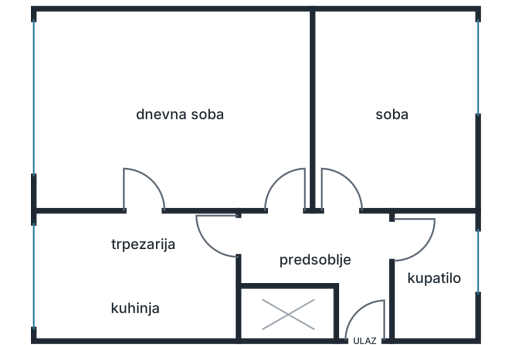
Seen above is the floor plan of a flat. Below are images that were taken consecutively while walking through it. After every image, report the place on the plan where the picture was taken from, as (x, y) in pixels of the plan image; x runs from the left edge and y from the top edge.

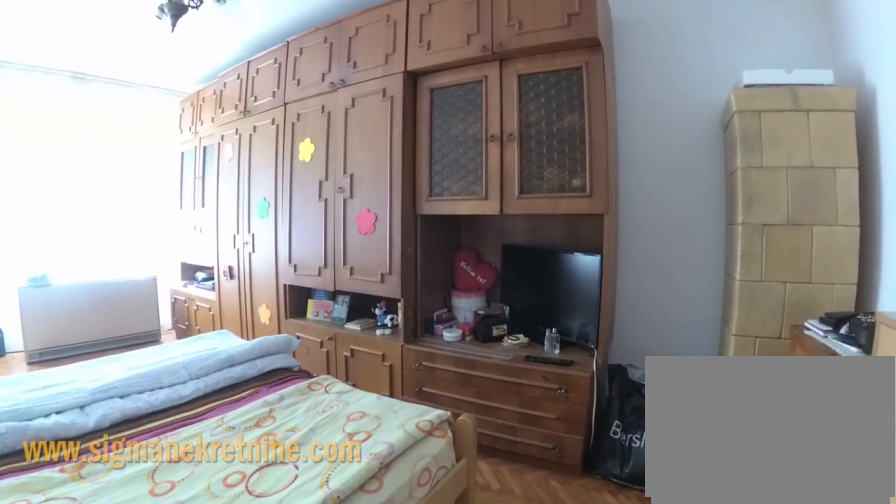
(291, 181)
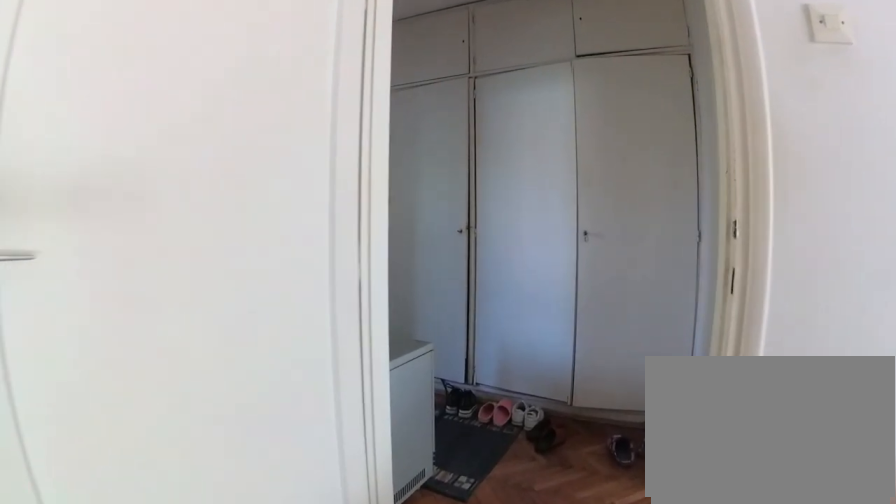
(280, 130)
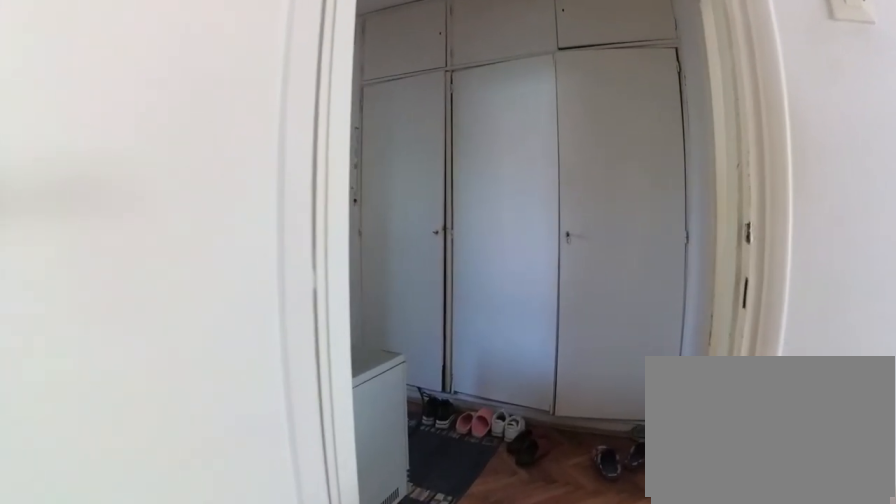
(279, 136)
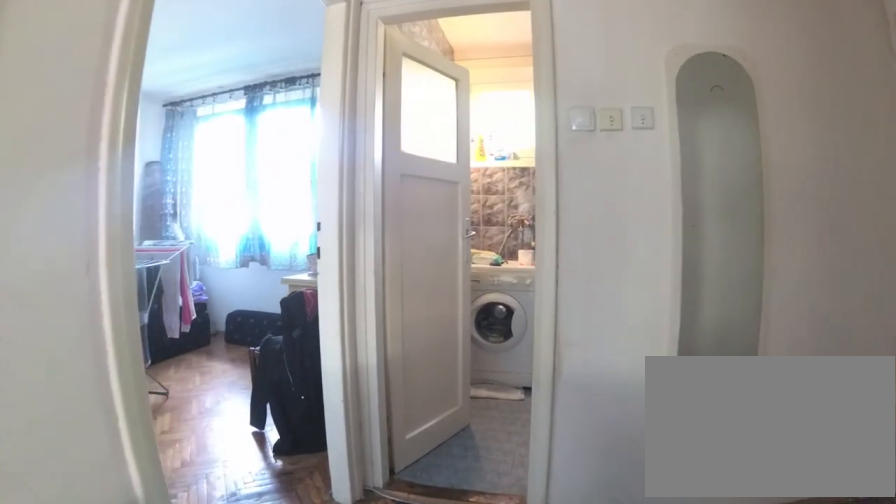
(301, 254)
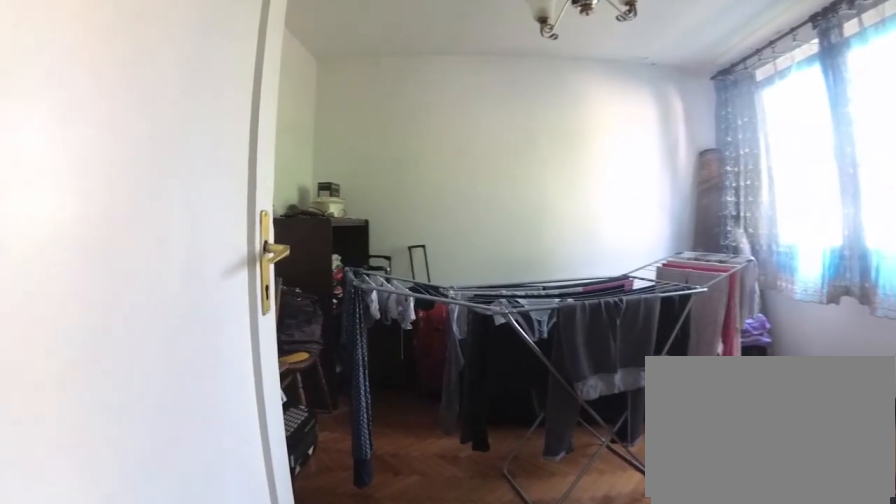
(340, 228)
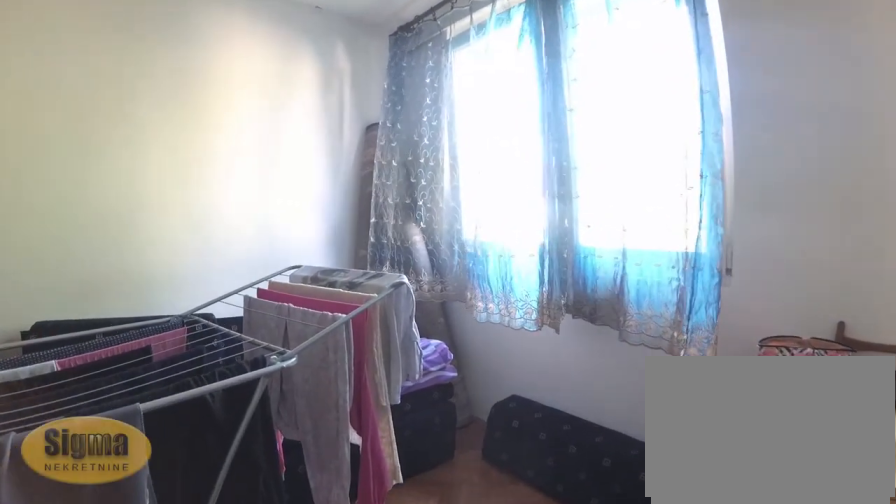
(359, 185)
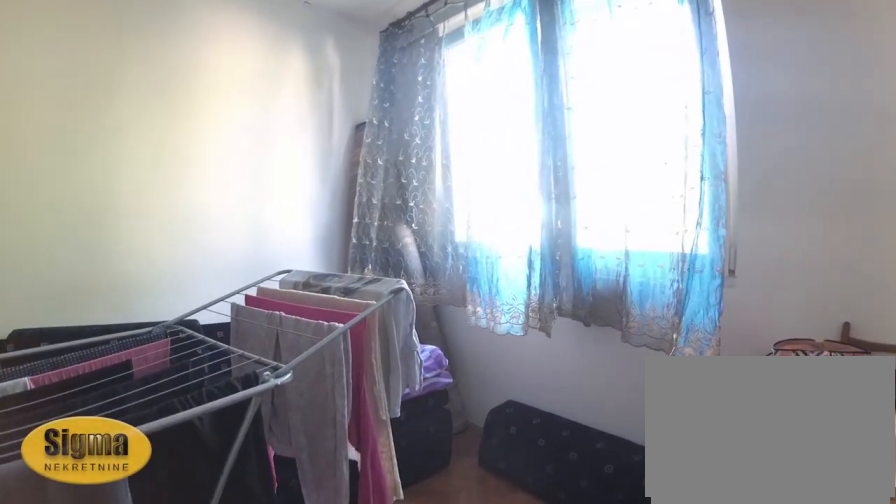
(365, 180)
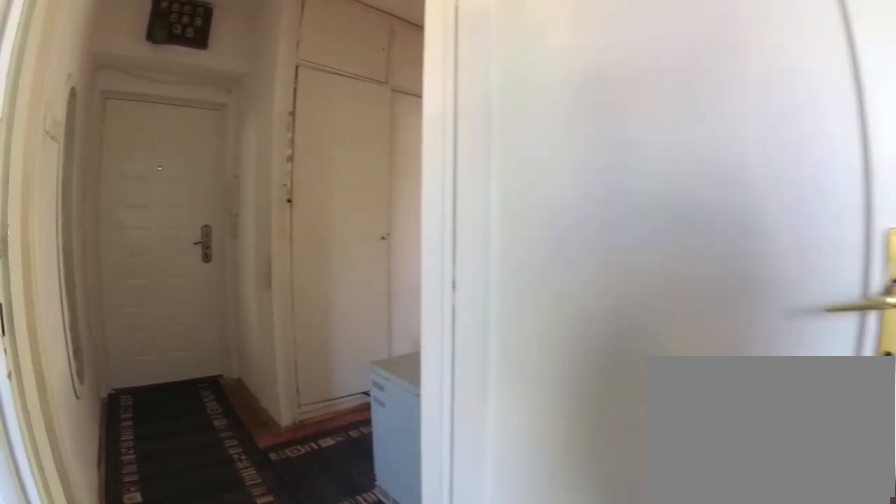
(371, 143)
